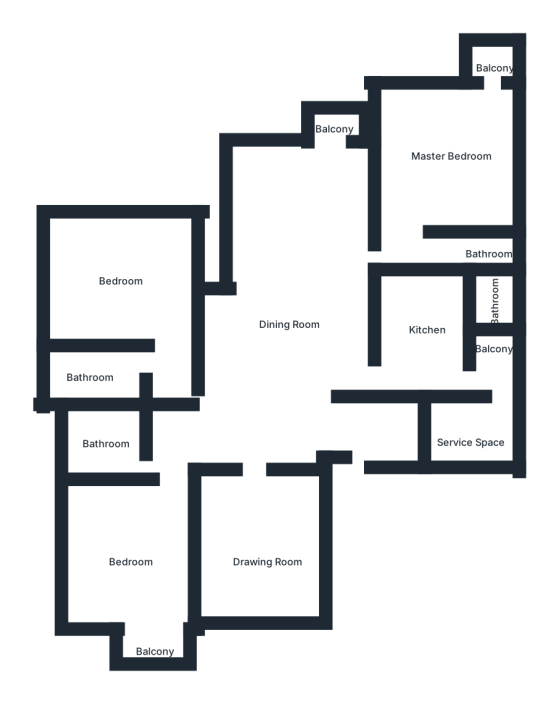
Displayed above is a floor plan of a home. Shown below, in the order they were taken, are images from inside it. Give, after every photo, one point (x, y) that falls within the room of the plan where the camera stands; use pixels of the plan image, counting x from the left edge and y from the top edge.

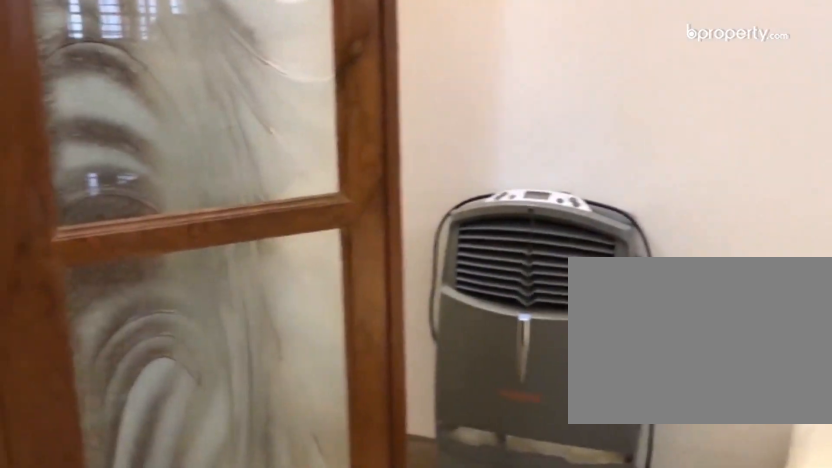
(261, 514)
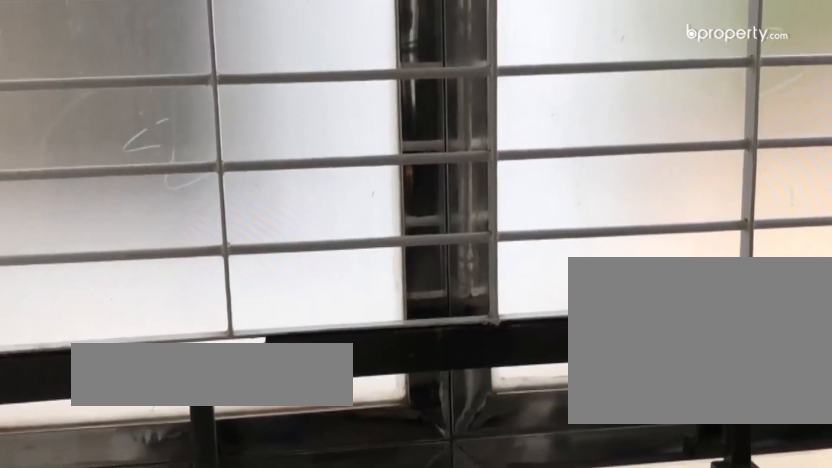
(145, 648)
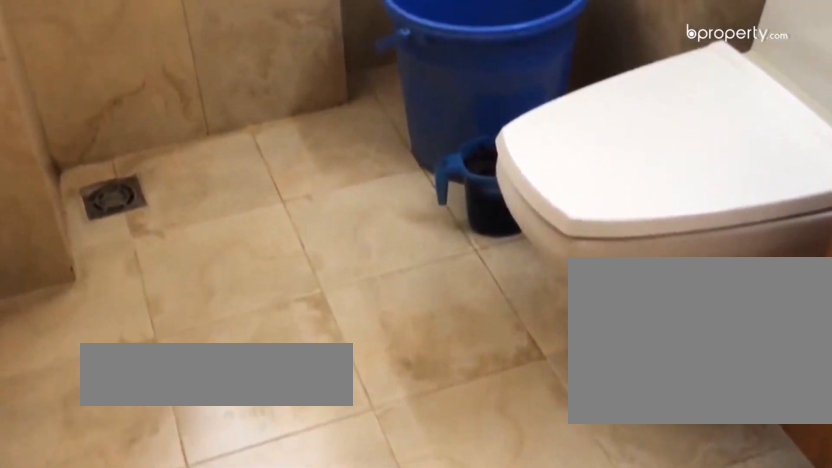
(112, 453)
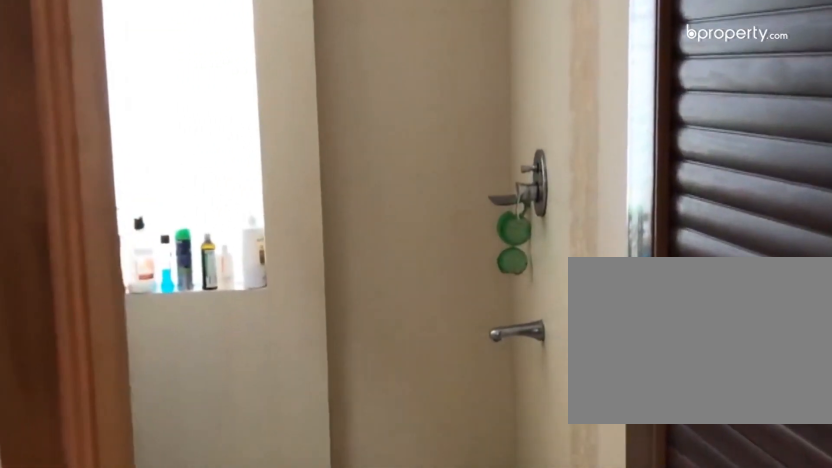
(106, 370)
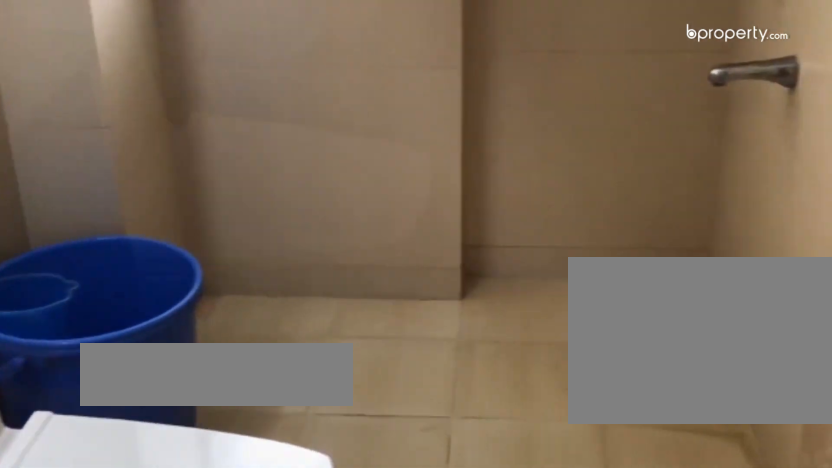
(106, 370)
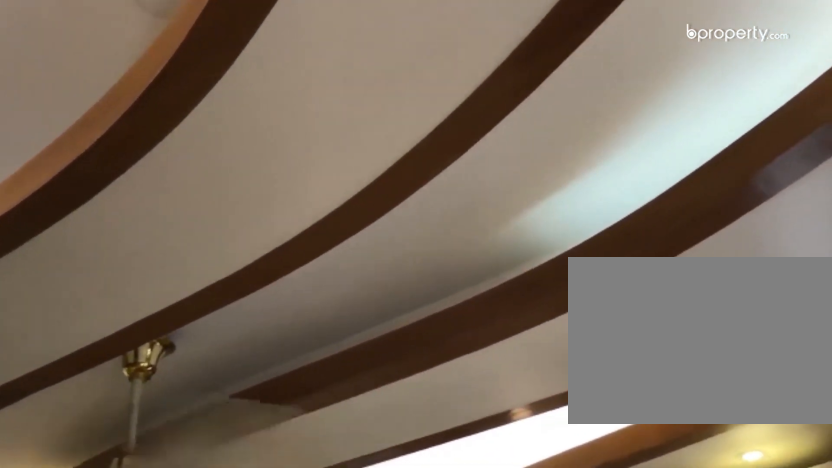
(306, 240)
